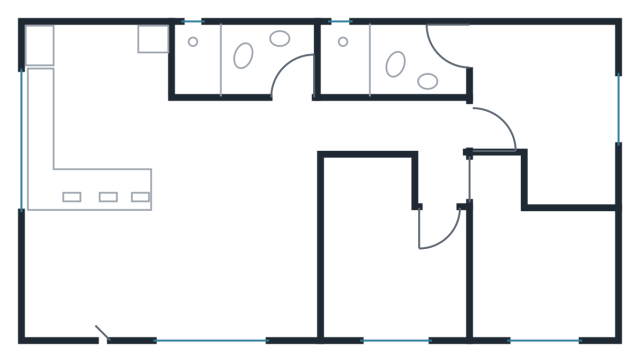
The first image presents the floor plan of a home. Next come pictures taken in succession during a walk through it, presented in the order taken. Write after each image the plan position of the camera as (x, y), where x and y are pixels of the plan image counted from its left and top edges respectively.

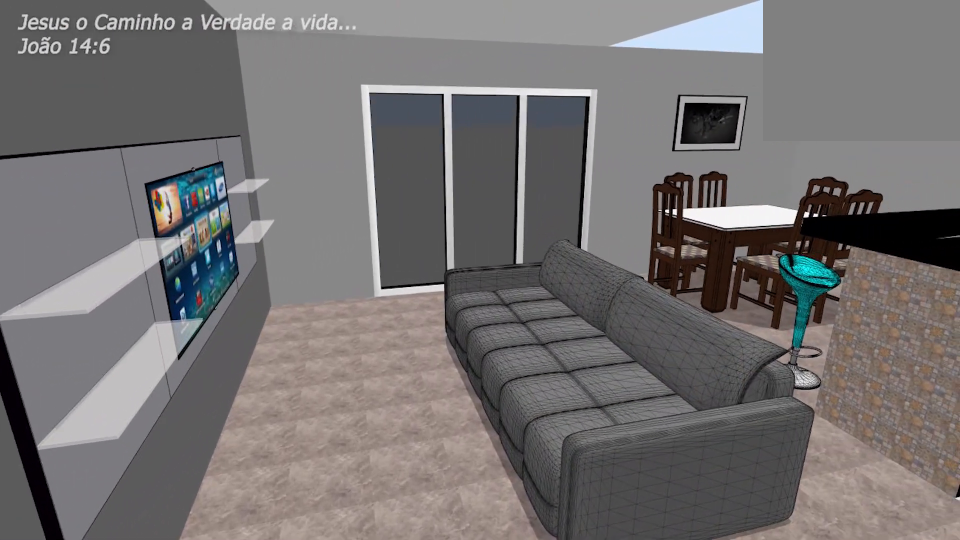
(218, 133)
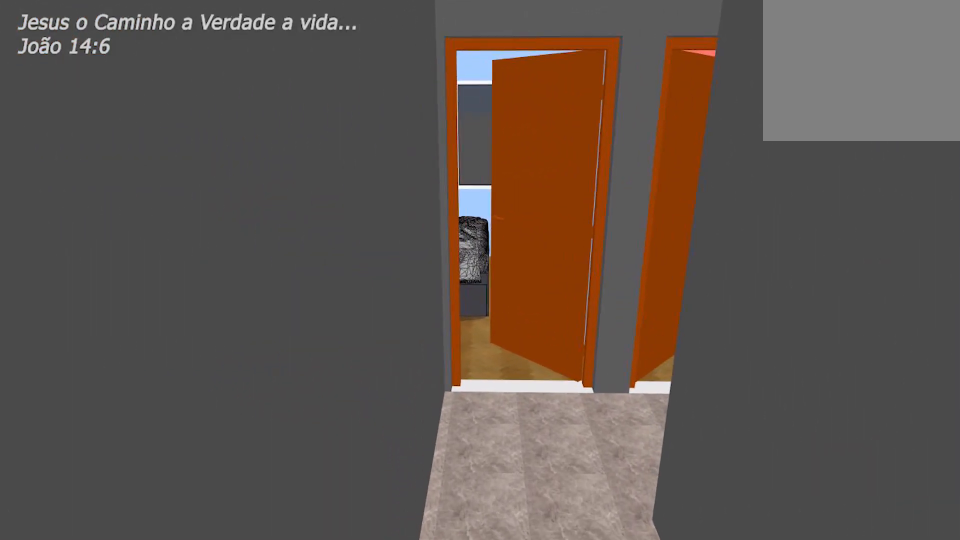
(336, 150)
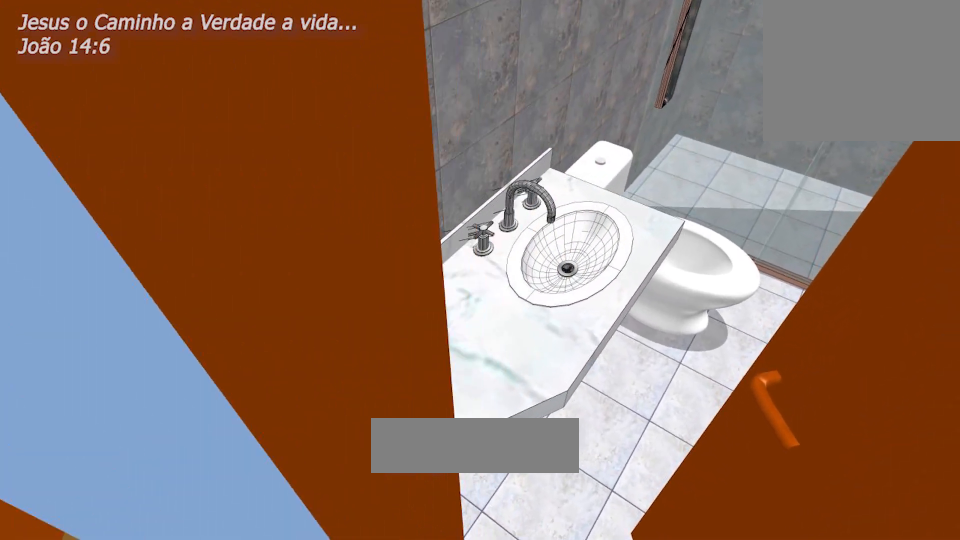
(404, 62)
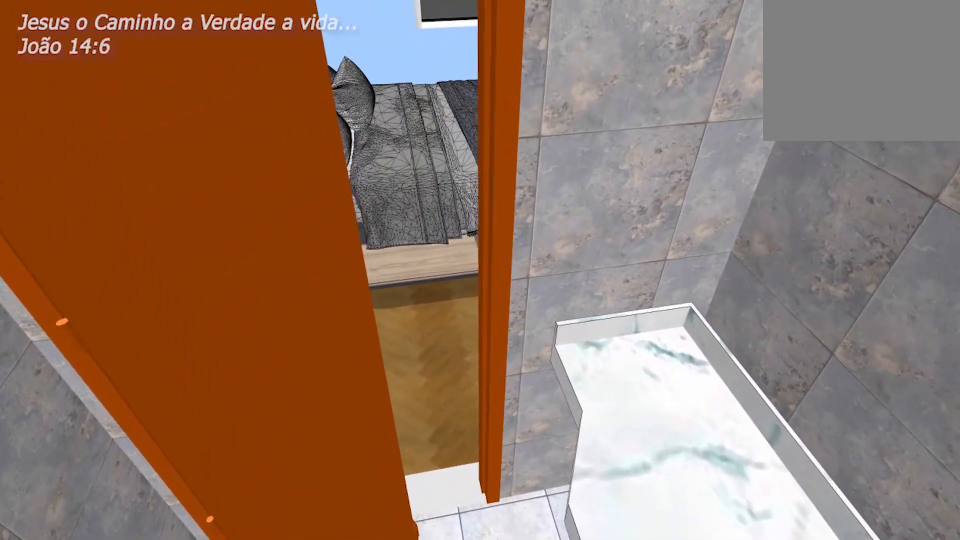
(506, 91)
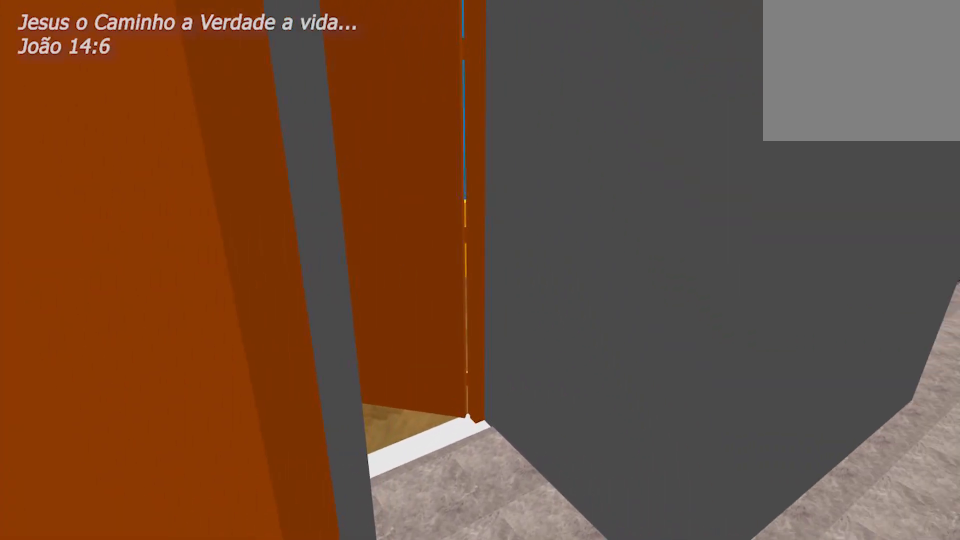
(454, 154)
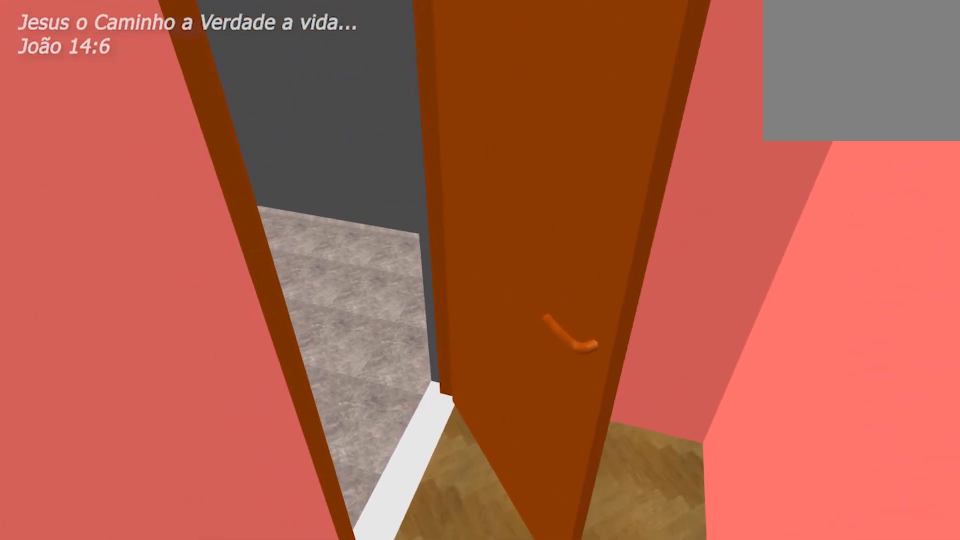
(454, 200)
